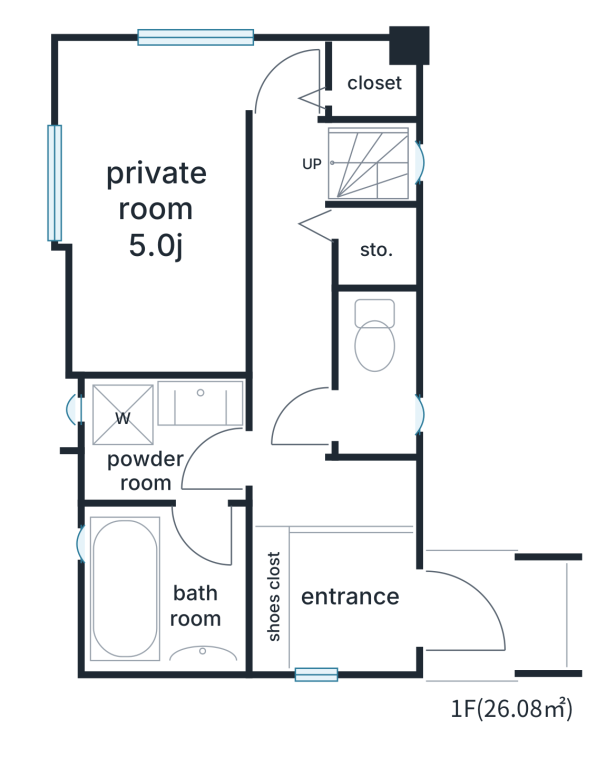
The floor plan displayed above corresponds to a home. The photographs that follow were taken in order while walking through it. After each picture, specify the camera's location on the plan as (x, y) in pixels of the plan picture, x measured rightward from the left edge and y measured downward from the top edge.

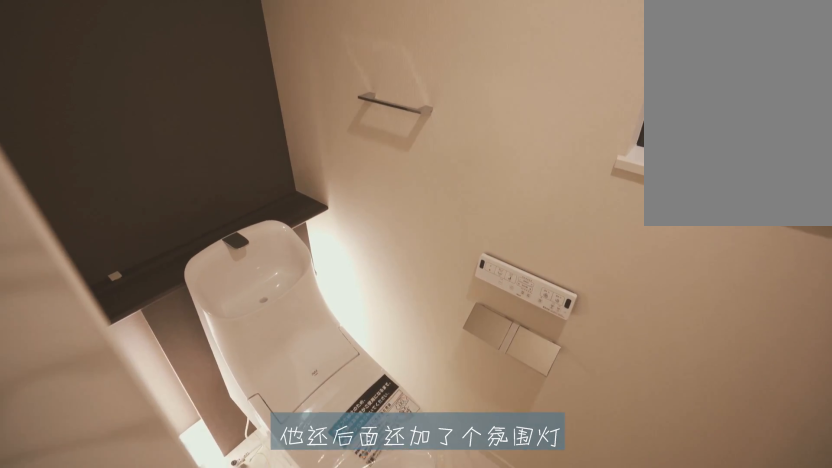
(378, 387)
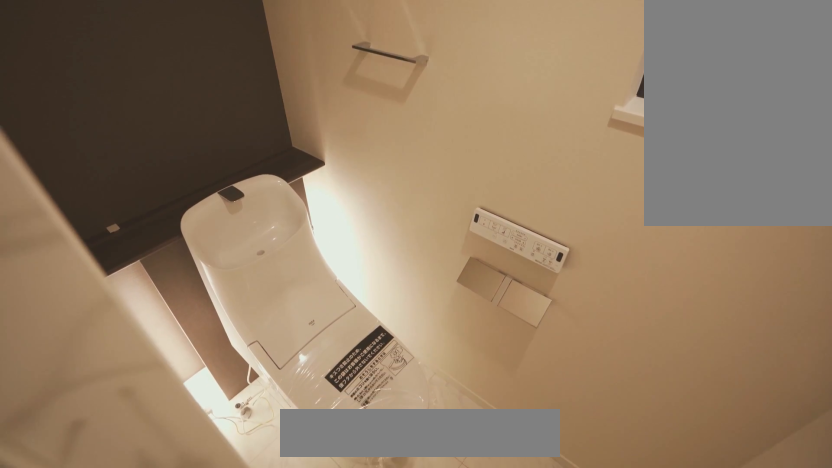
(378, 387)
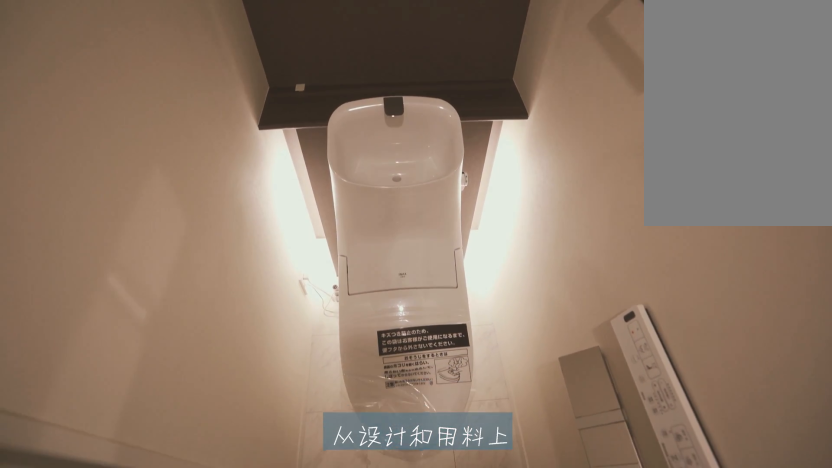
(378, 387)
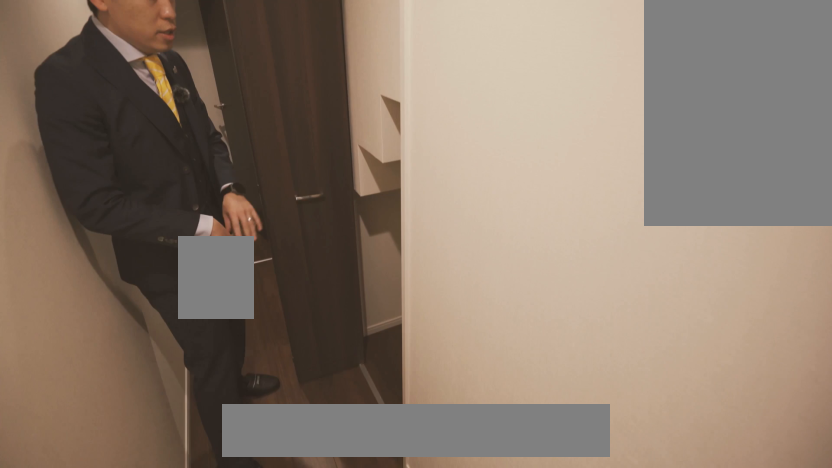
(338, 309)
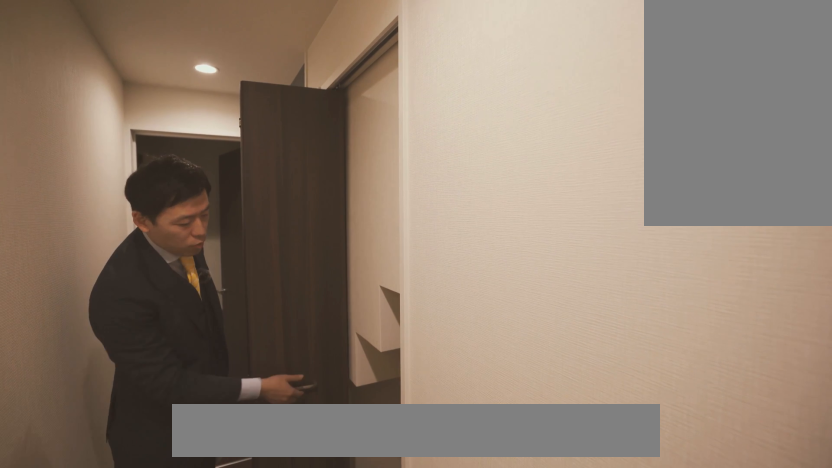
(305, 247)
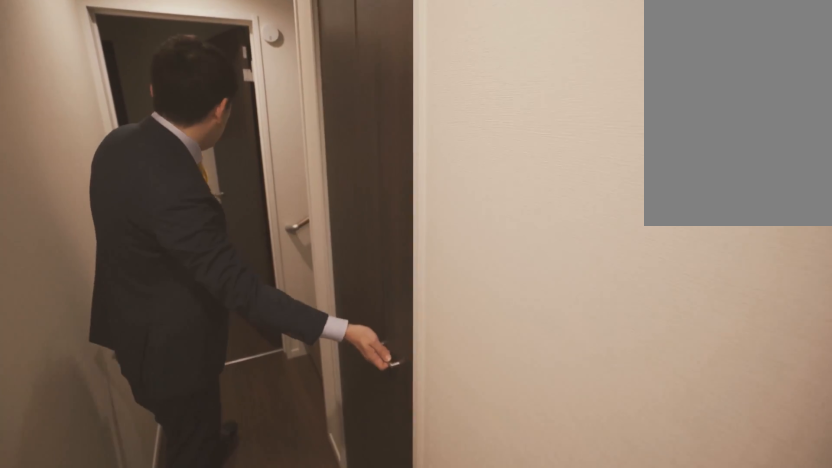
(305, 247)
